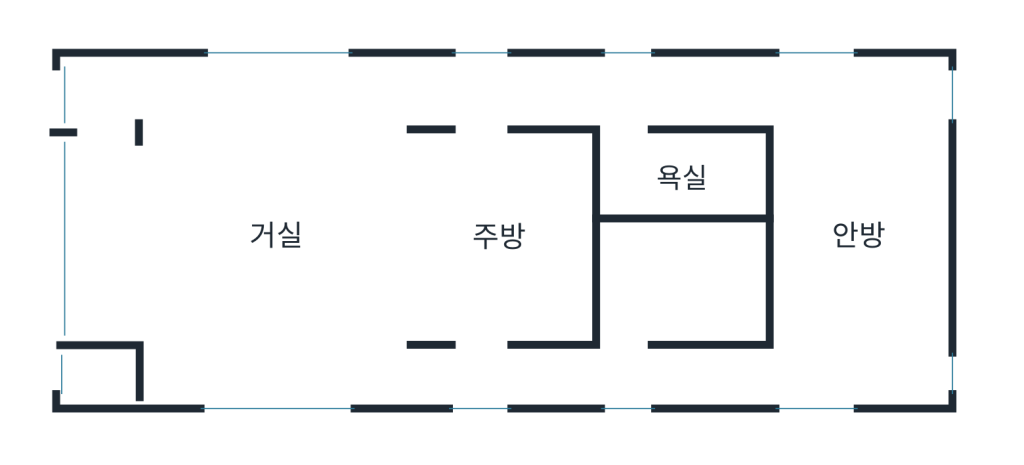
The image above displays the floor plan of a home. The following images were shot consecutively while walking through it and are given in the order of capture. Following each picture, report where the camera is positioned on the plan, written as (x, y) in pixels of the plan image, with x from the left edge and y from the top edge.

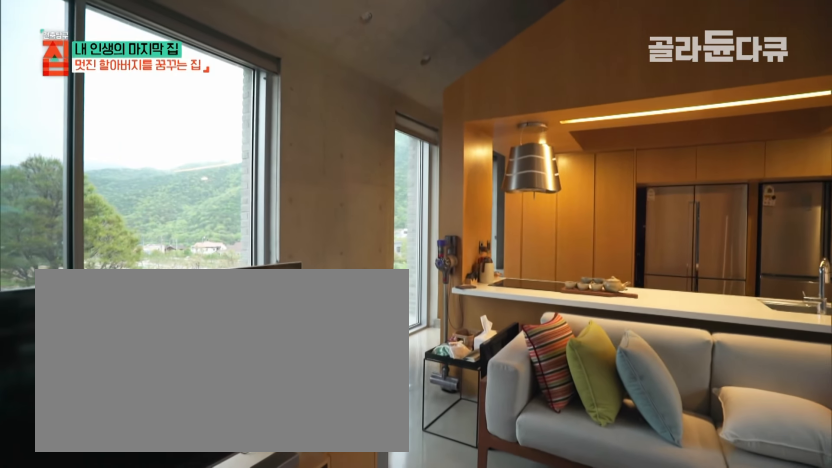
(344, 128)
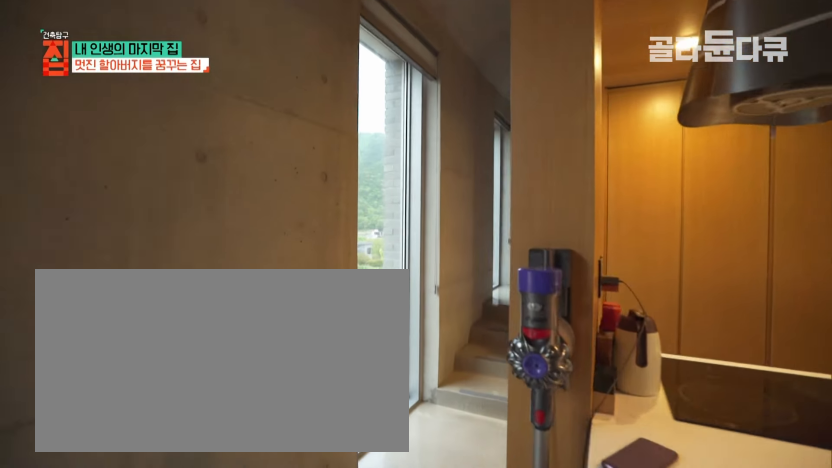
(416, 96)
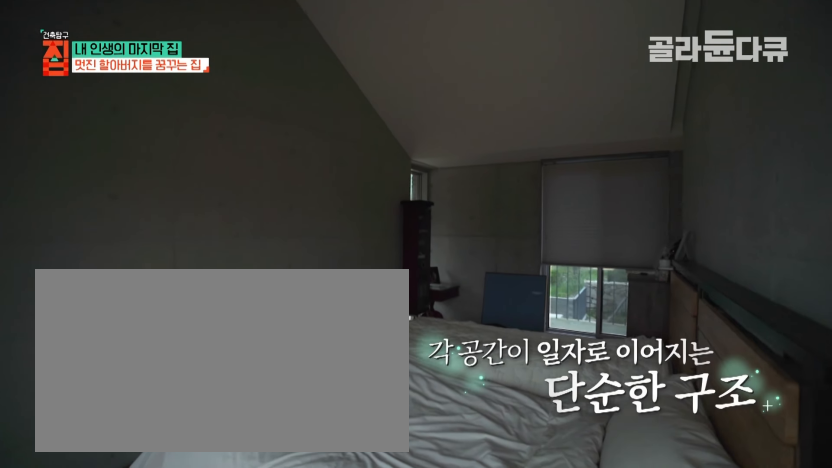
(829, 95)
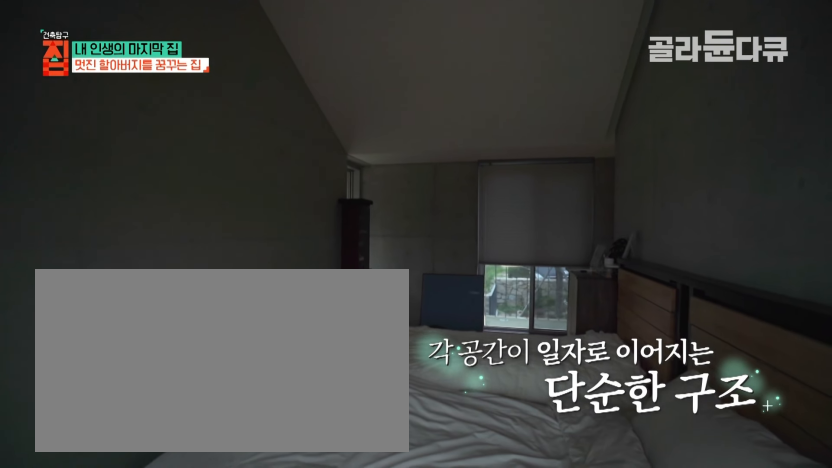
(857, 138)
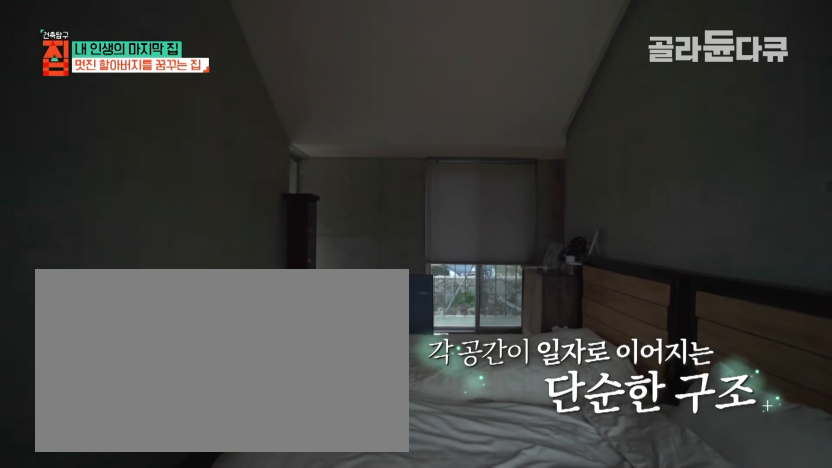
(857, 189)
